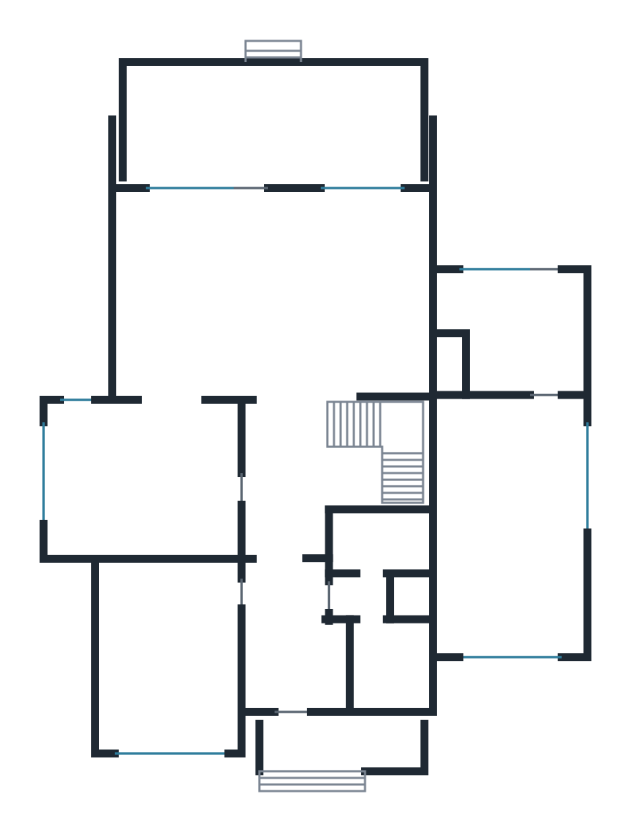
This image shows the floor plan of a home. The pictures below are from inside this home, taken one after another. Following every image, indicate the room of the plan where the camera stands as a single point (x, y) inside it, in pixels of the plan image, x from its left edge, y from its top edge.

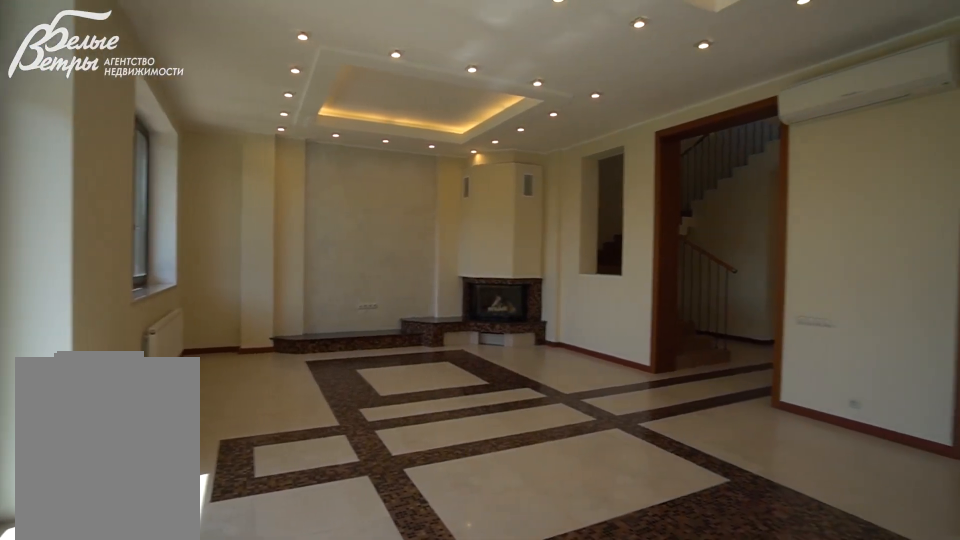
(274, 290)
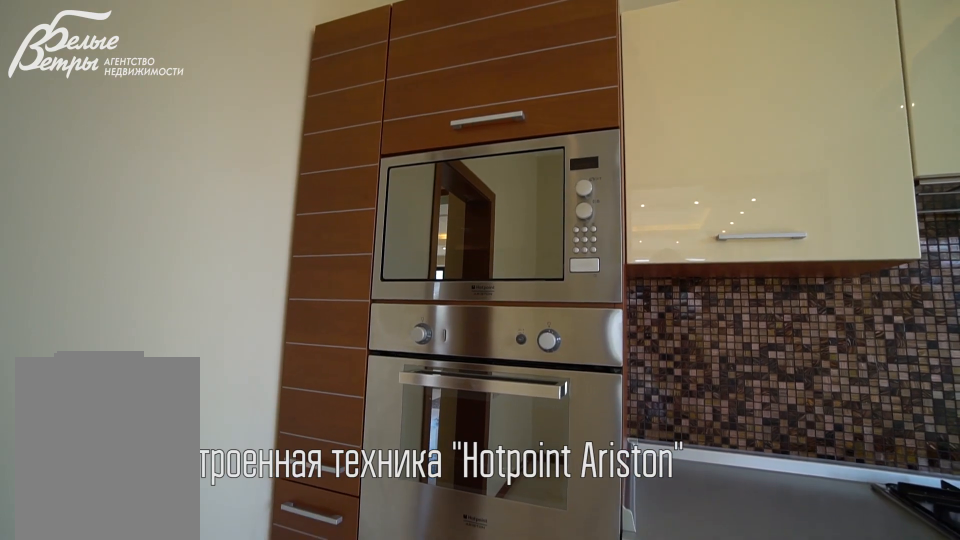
(147, 477)
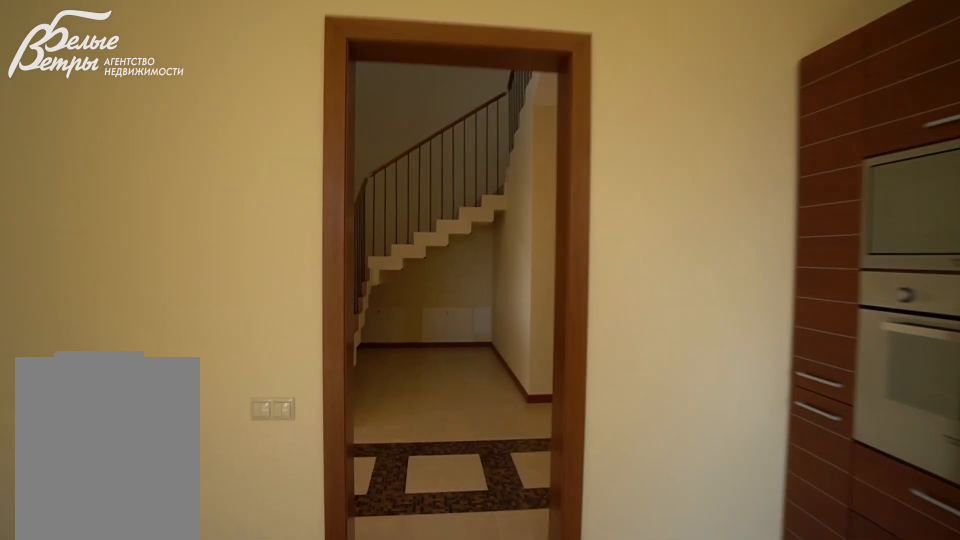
(147, 478)
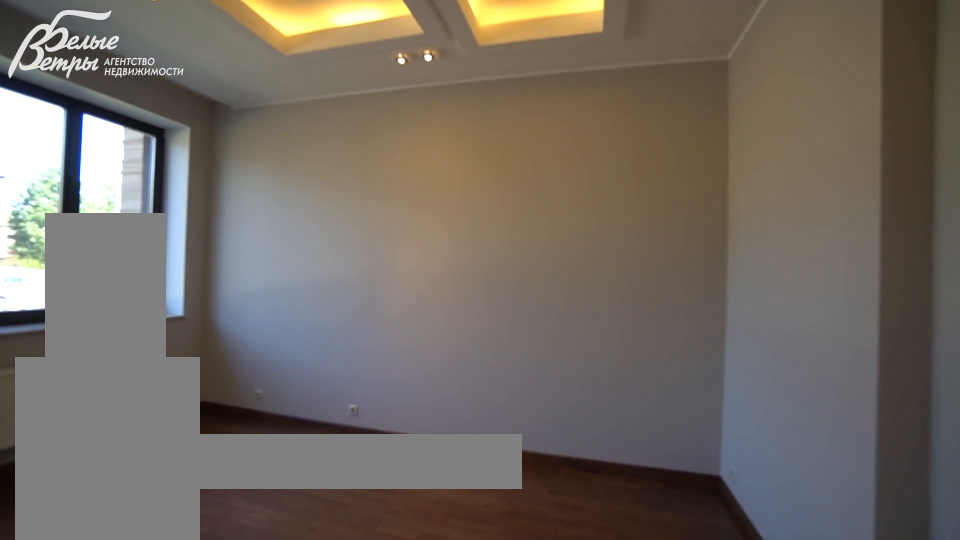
(166, 654)
